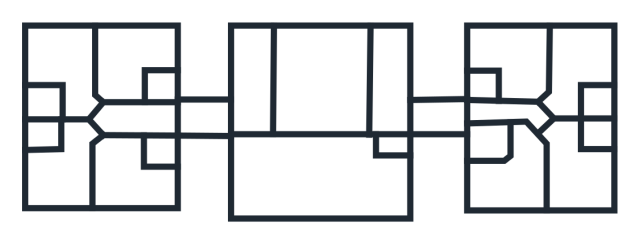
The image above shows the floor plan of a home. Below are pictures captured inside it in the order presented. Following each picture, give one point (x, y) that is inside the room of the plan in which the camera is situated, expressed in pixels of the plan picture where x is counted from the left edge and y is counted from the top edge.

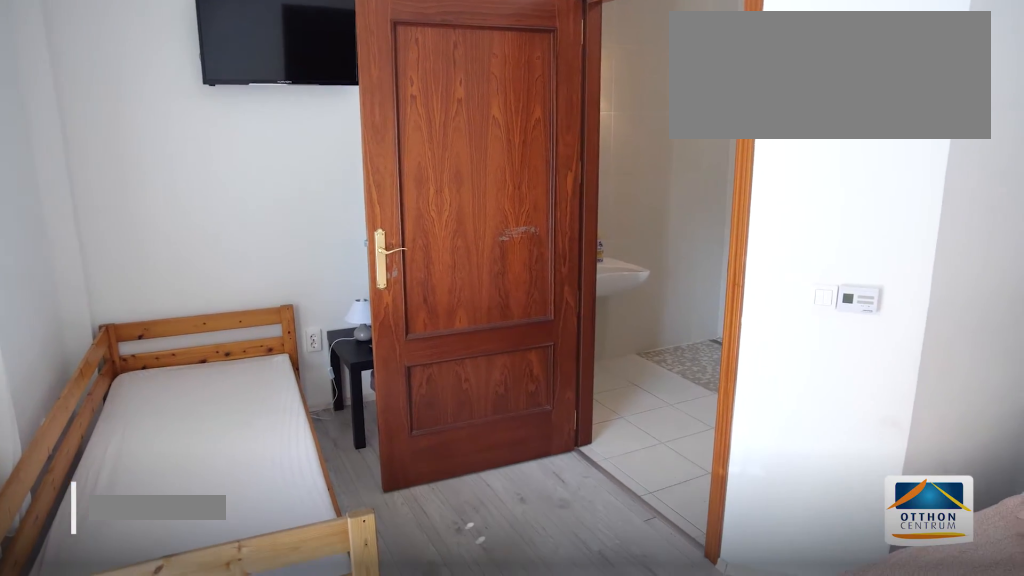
(508, 183)
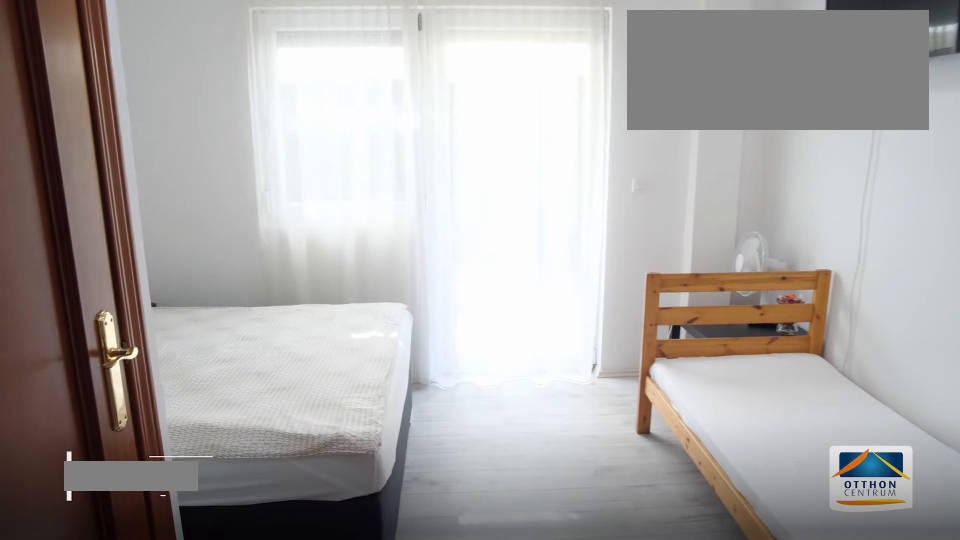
(117, 175)
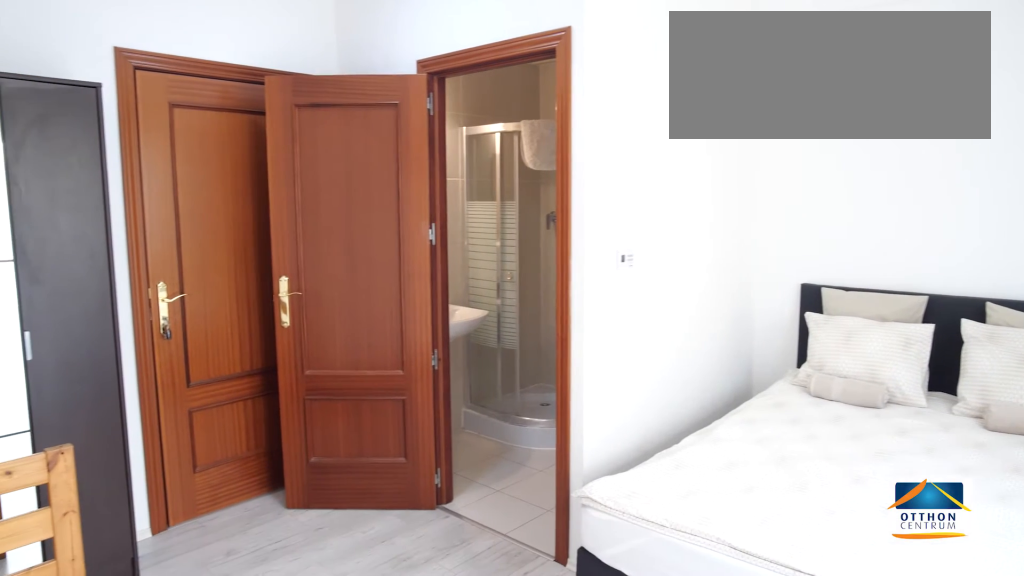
(117, 175)
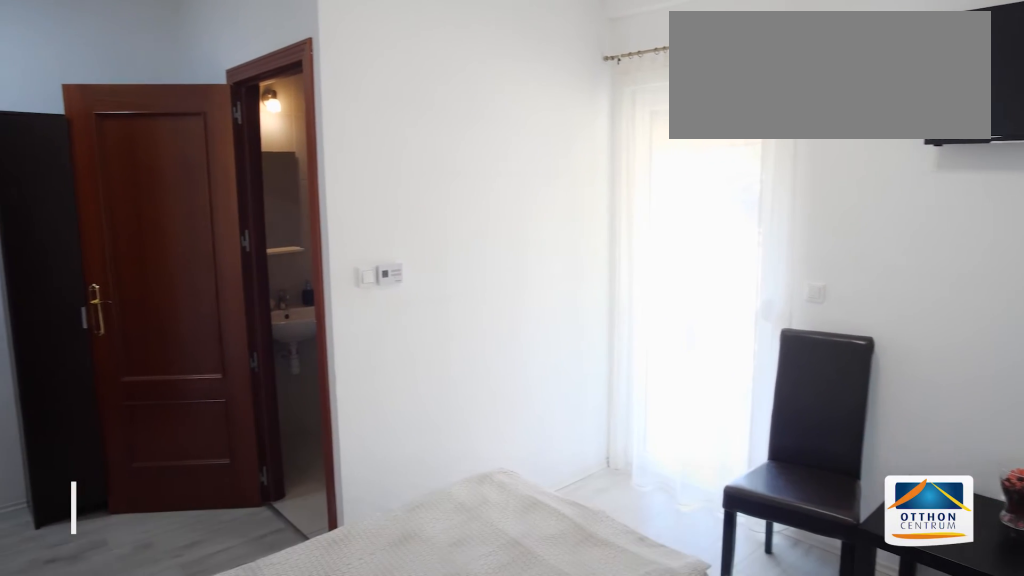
(57, 58)
